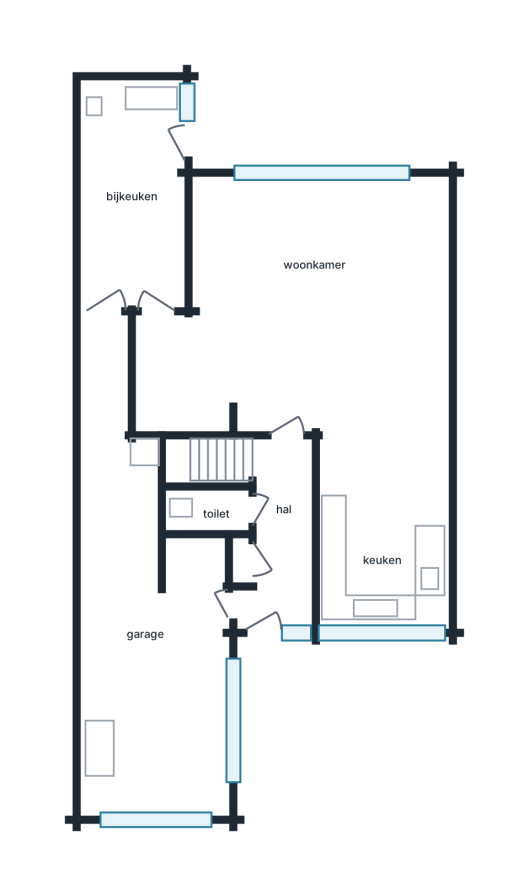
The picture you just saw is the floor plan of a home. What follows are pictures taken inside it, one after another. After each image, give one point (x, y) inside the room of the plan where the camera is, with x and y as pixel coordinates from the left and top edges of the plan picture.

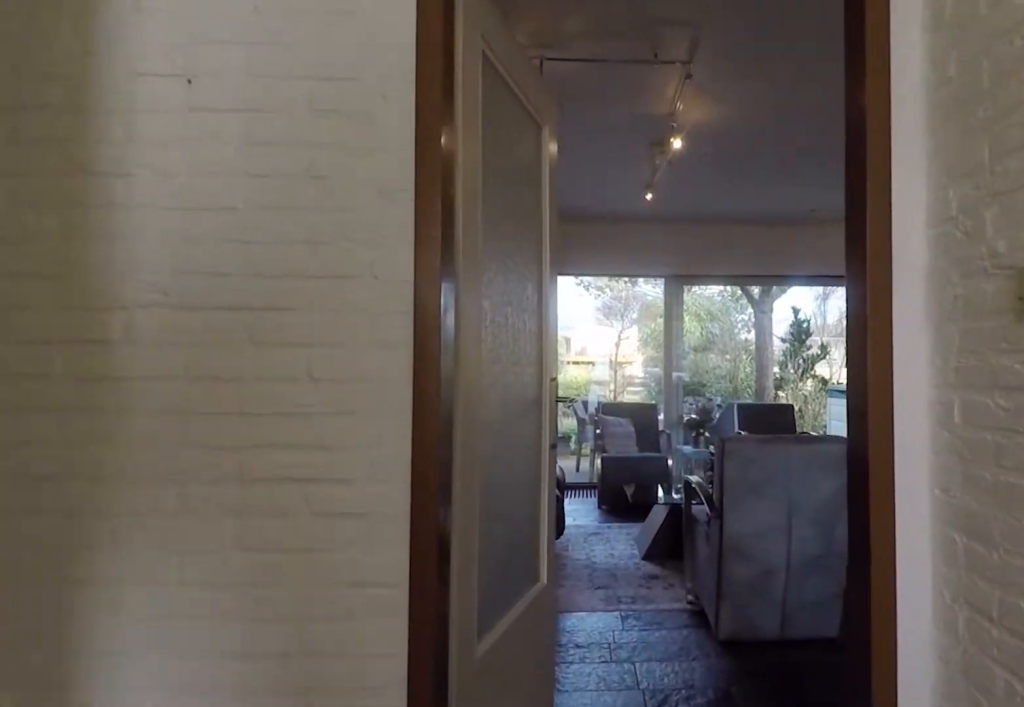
(279, 534)
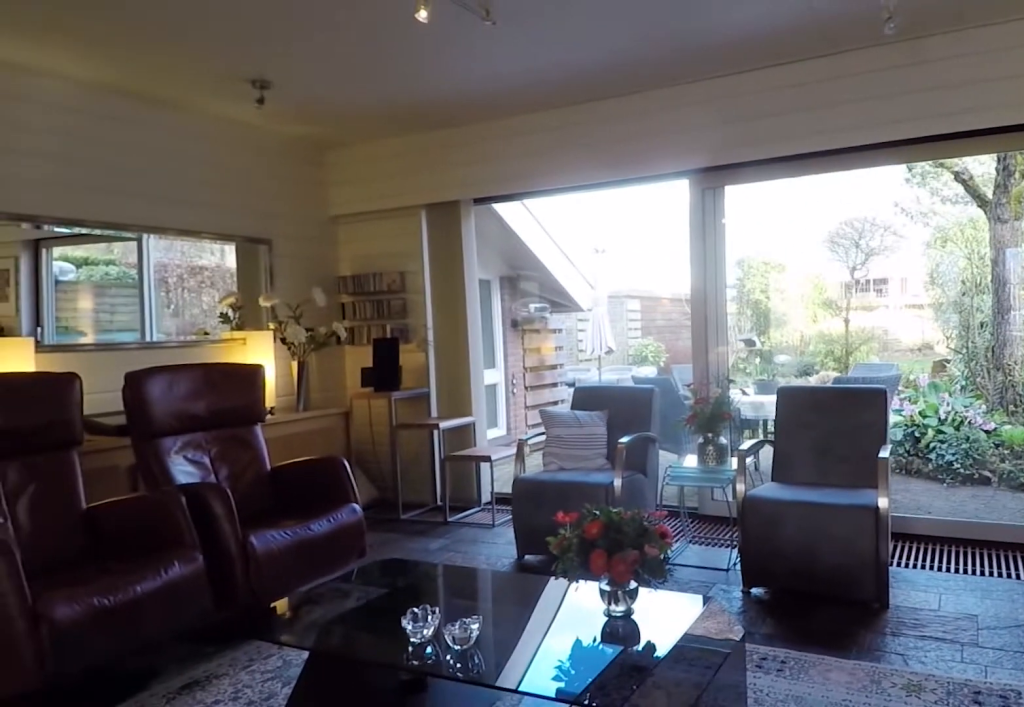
(223, 351)
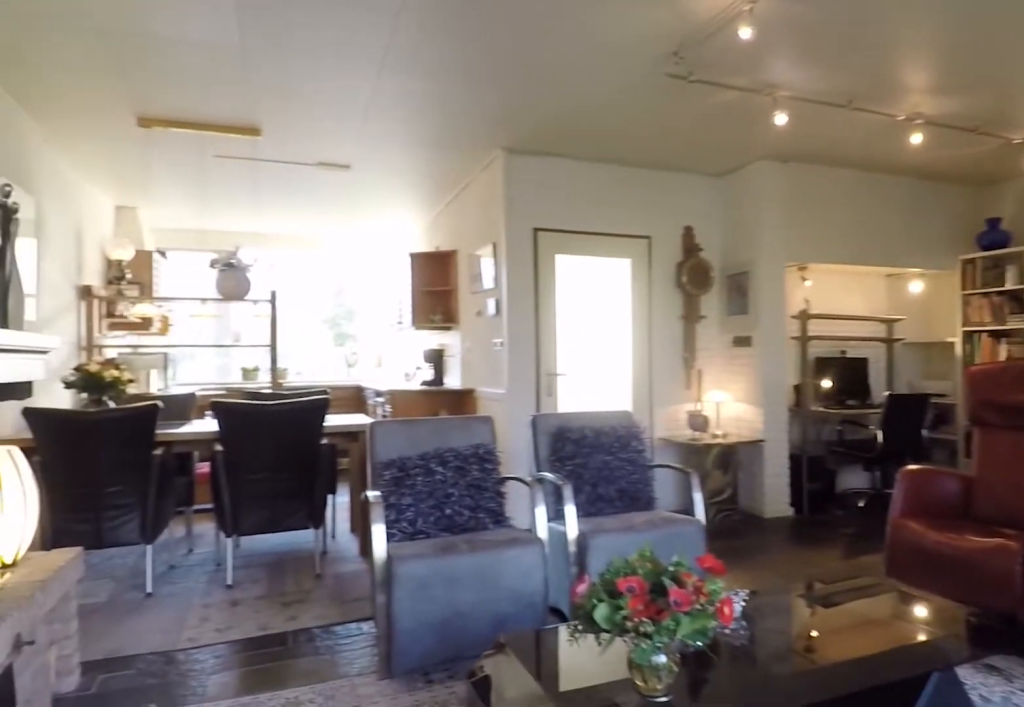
(228, 338)
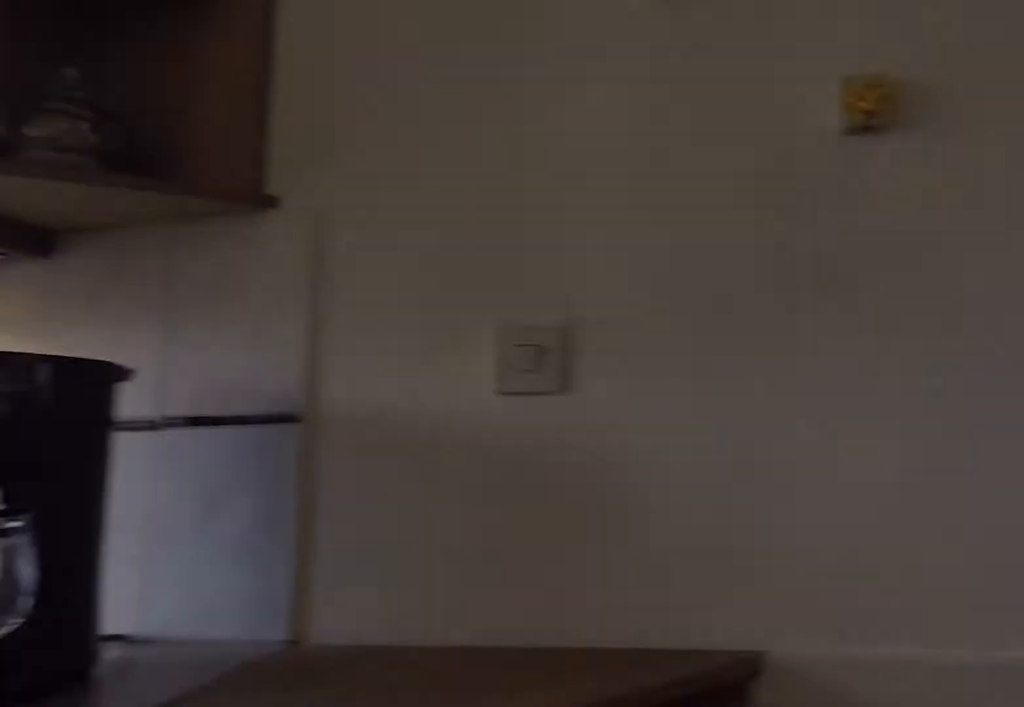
(381, 529)
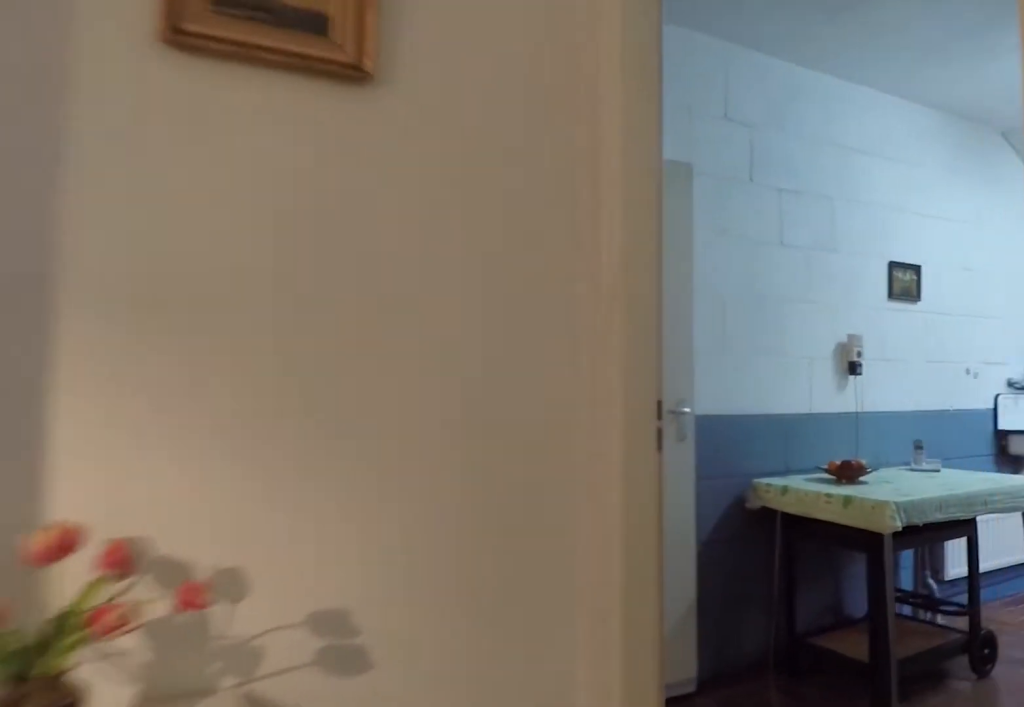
(219, 351)
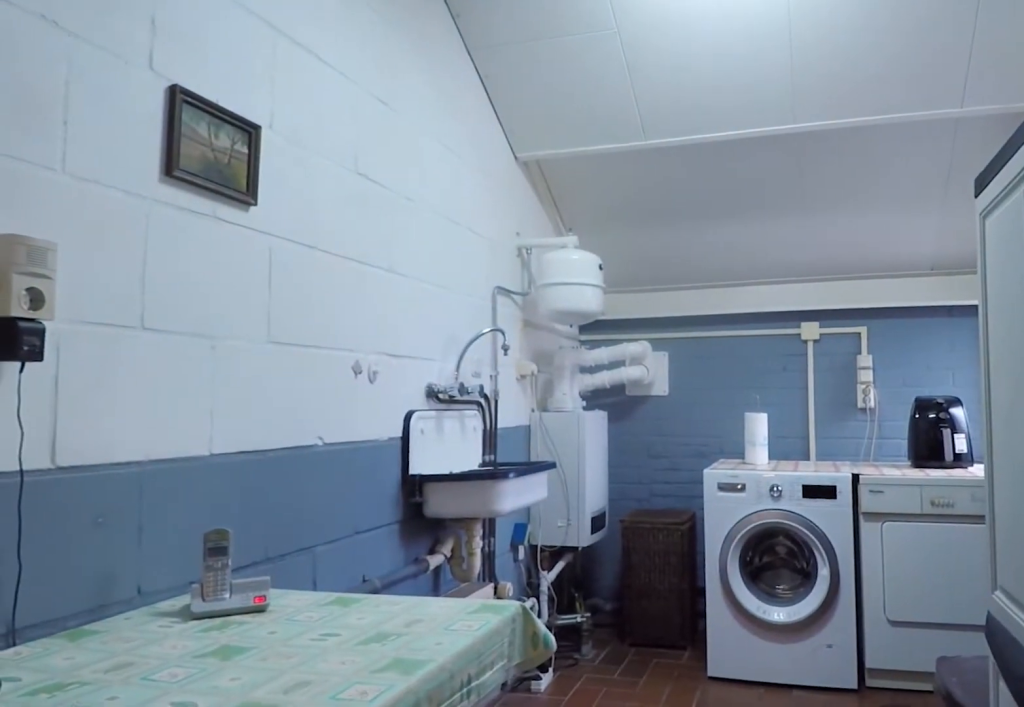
(132, 195)
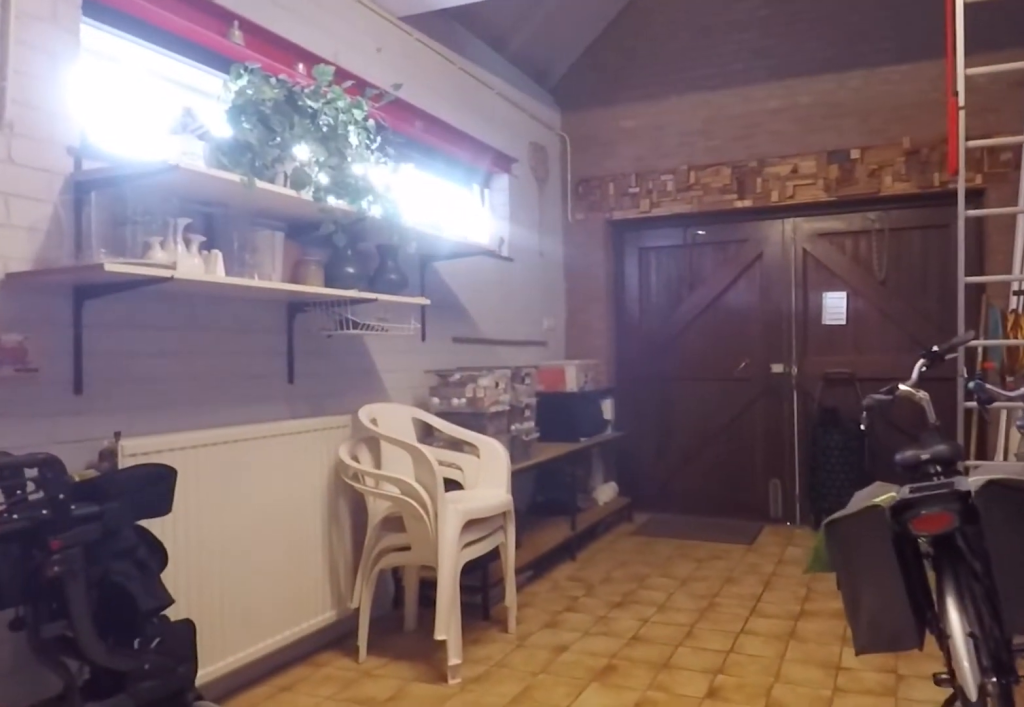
(148, 613)
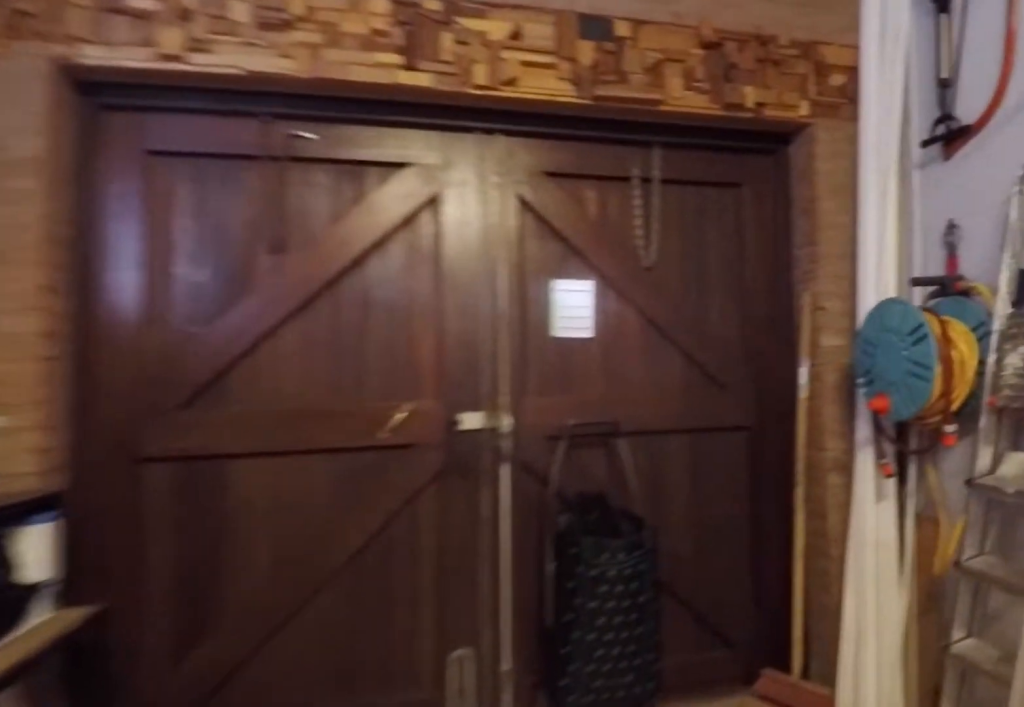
(148, 613)
